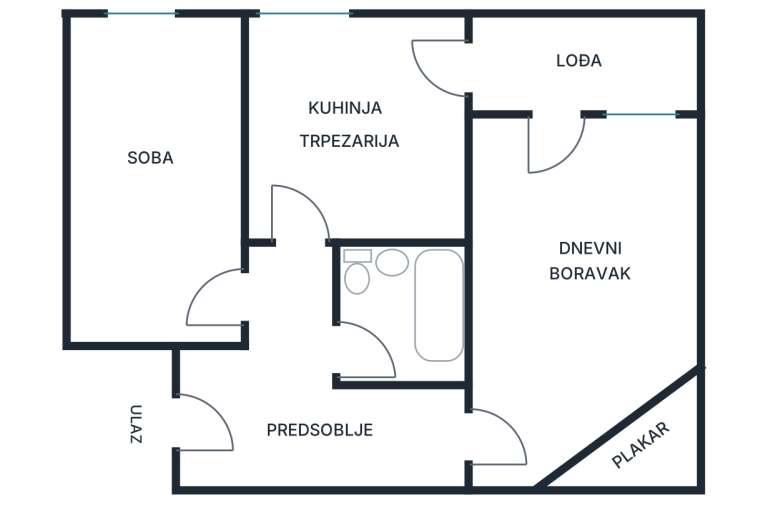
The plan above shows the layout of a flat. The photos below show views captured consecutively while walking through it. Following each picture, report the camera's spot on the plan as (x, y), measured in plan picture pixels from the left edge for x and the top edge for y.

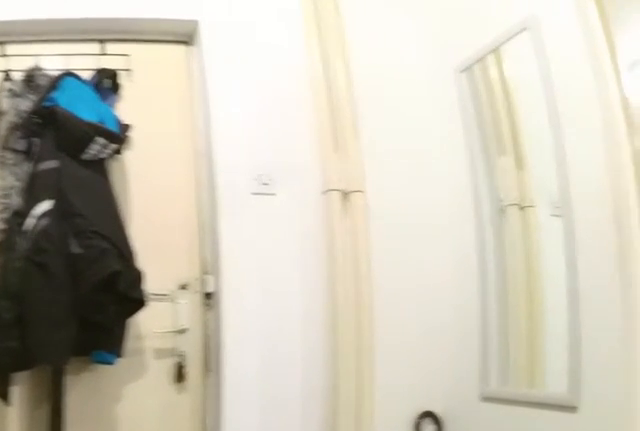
(305, 434)
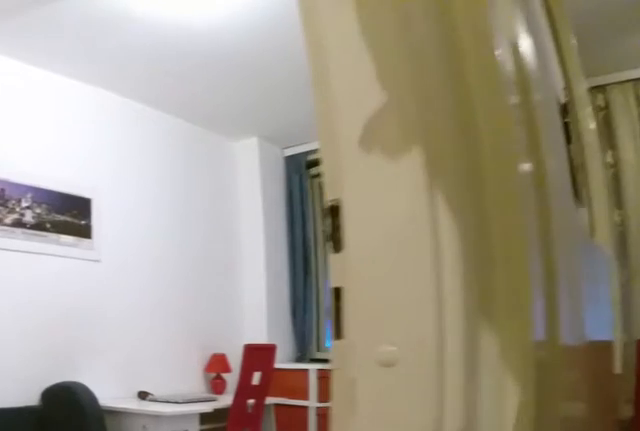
(268, 309)
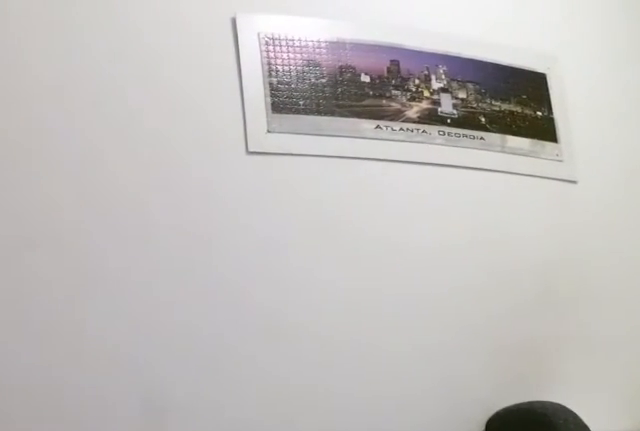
(207, 273)
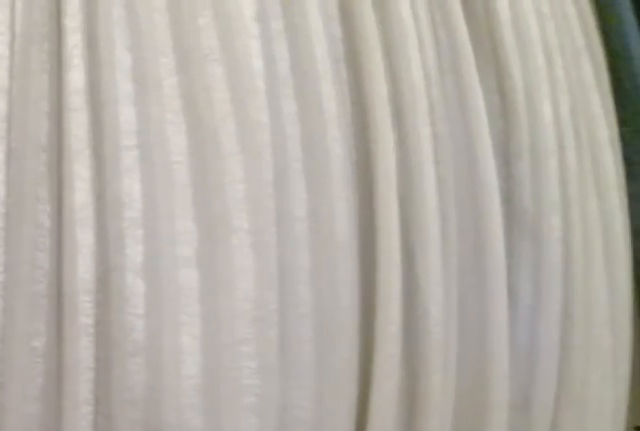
(146, 86)
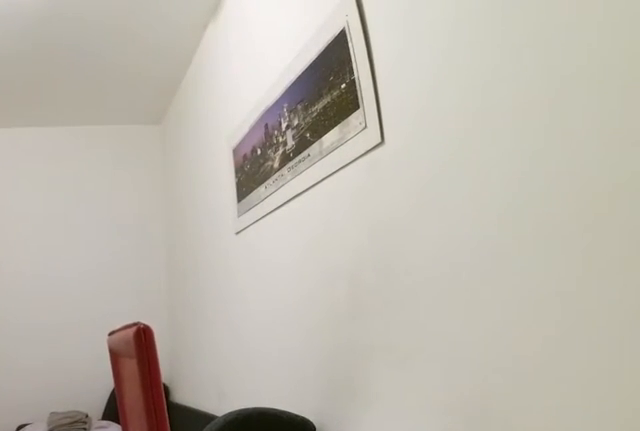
(138, 50)
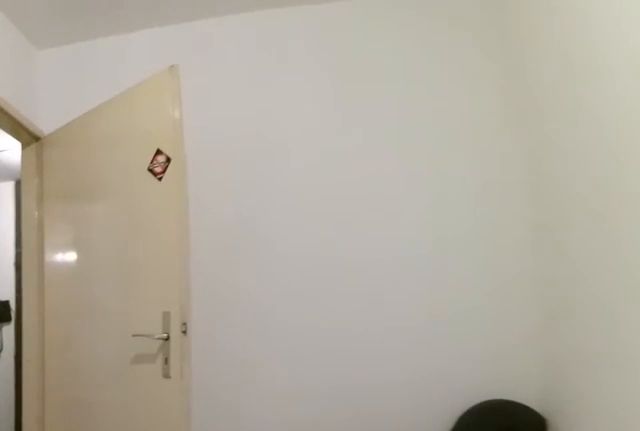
(169, 149)
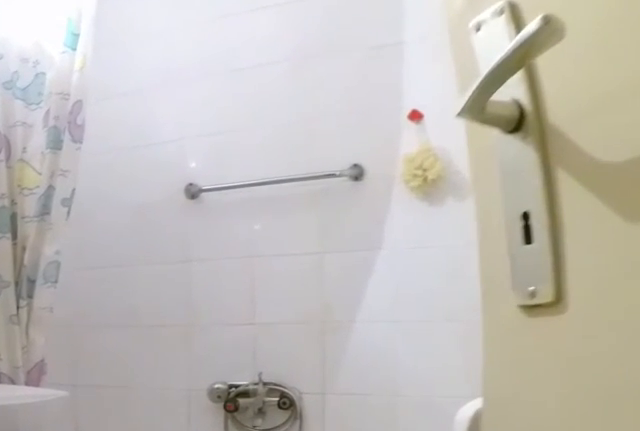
(327, 340)
